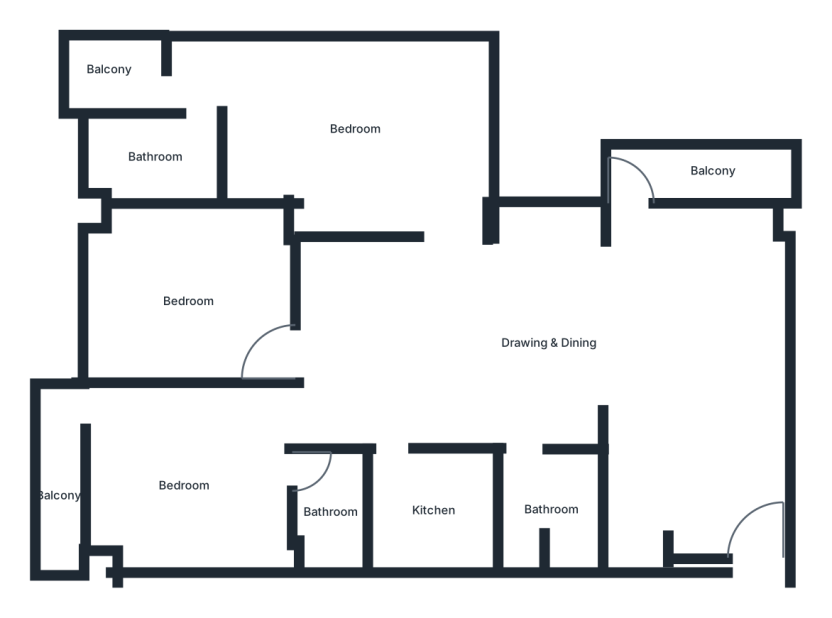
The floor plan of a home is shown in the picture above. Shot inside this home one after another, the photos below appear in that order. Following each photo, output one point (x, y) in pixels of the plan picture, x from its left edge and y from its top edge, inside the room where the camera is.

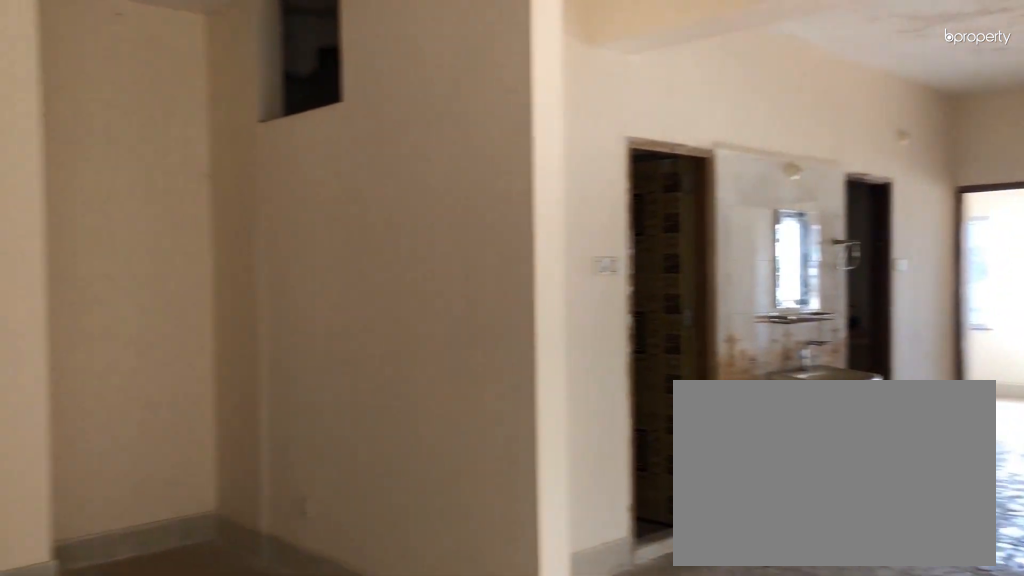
(689, 458)
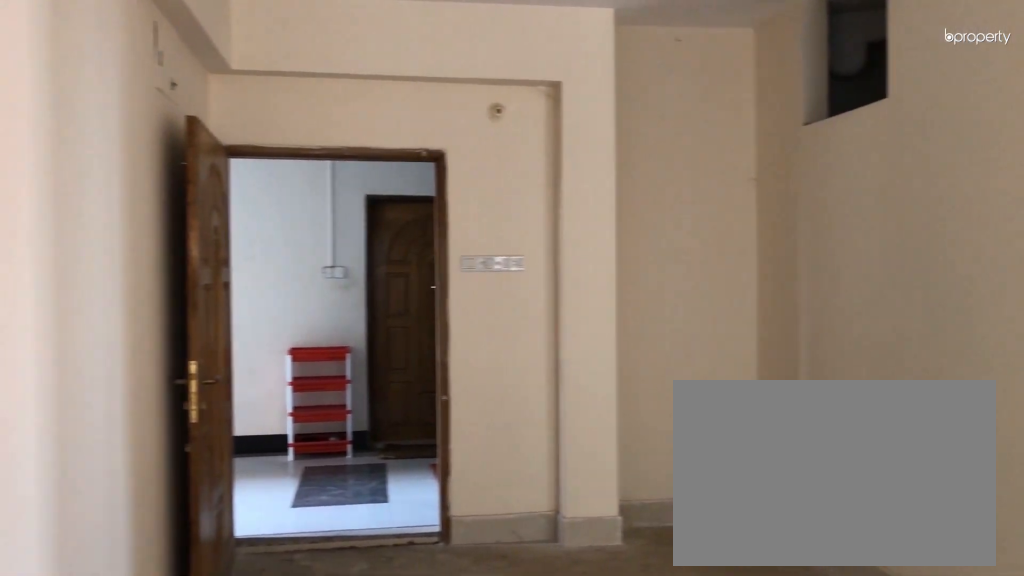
(689, 458)
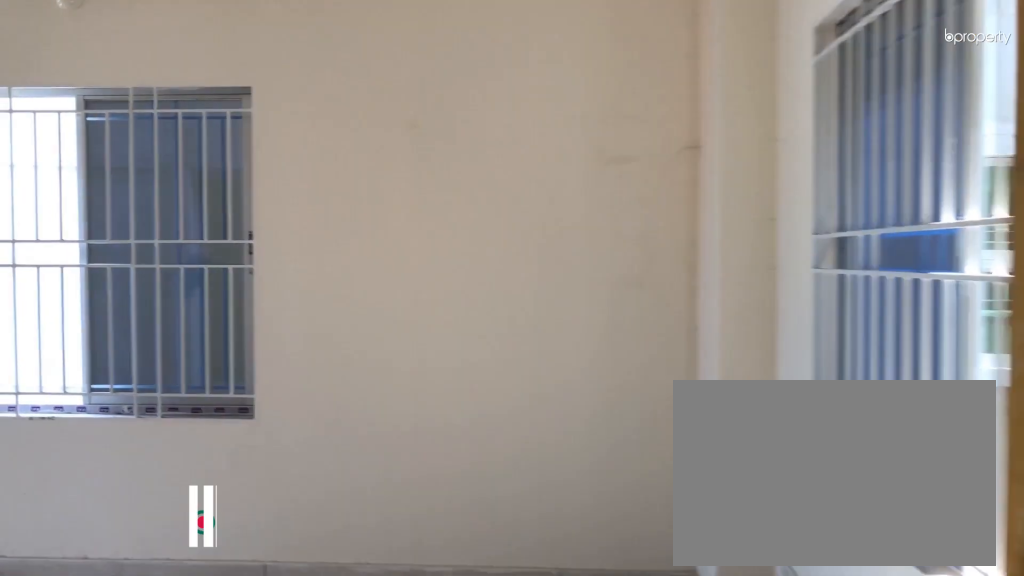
(352, 132)
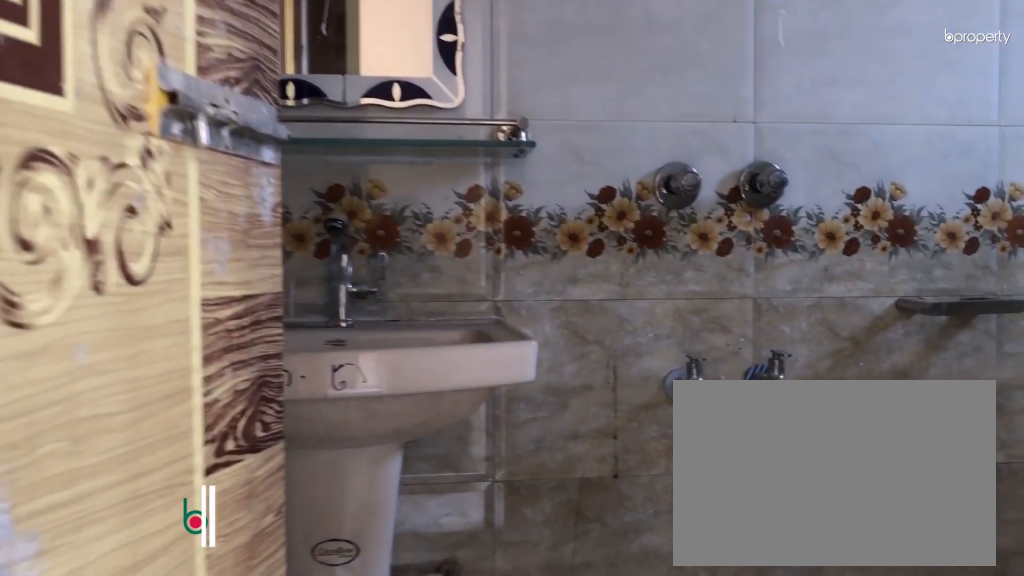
(153, 160)
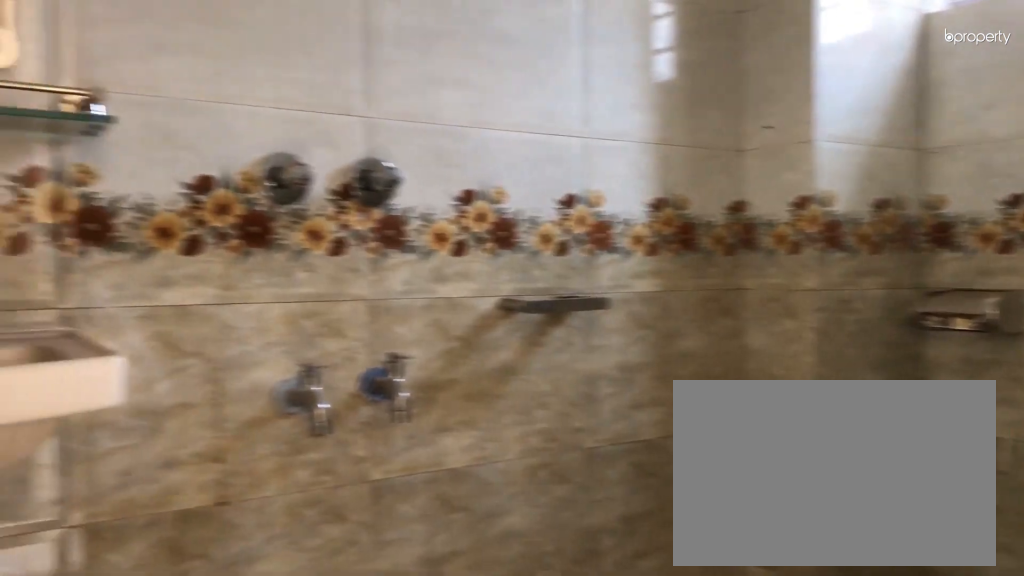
(153, 160)
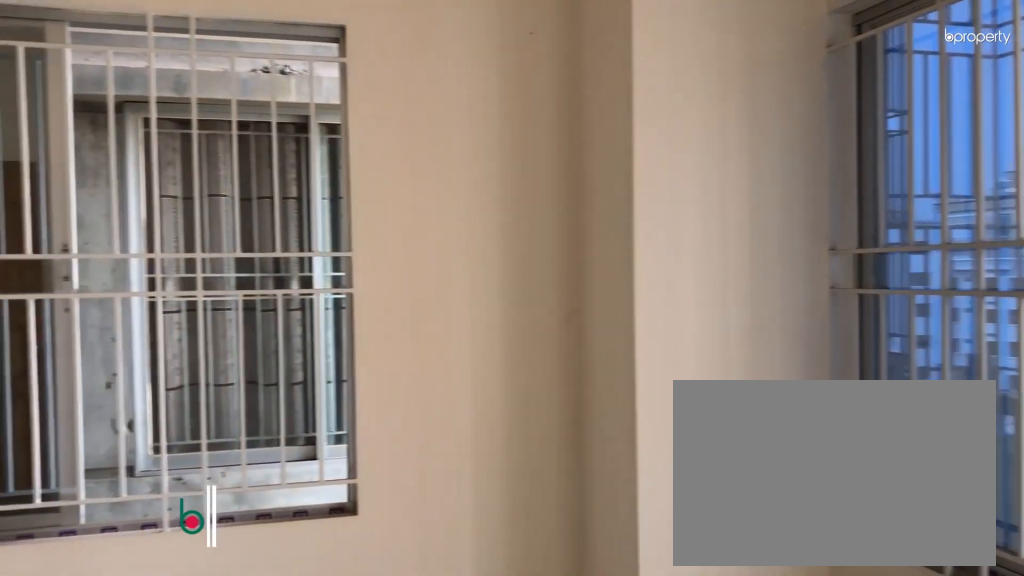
(189, 487)
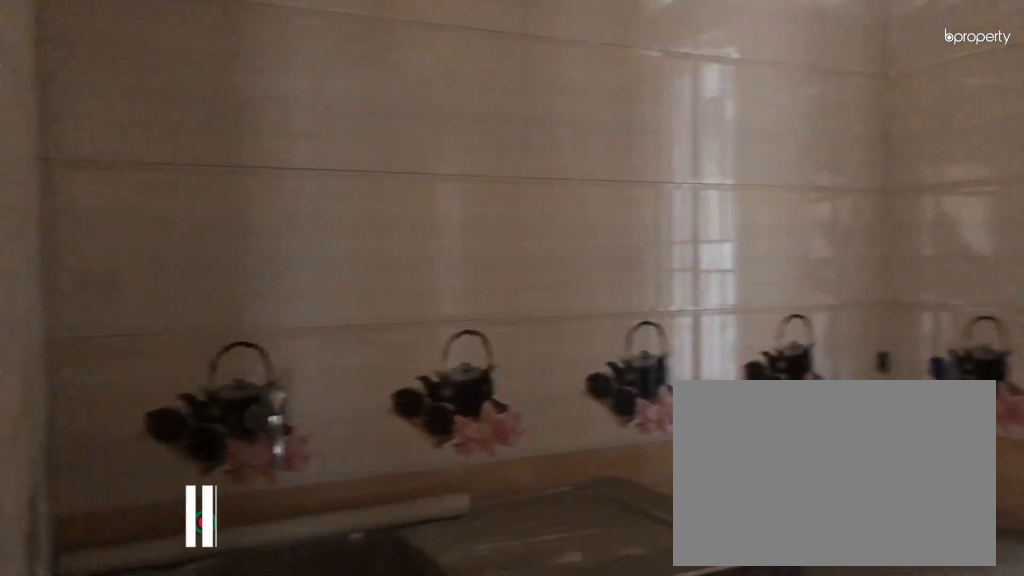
(436, 511)
